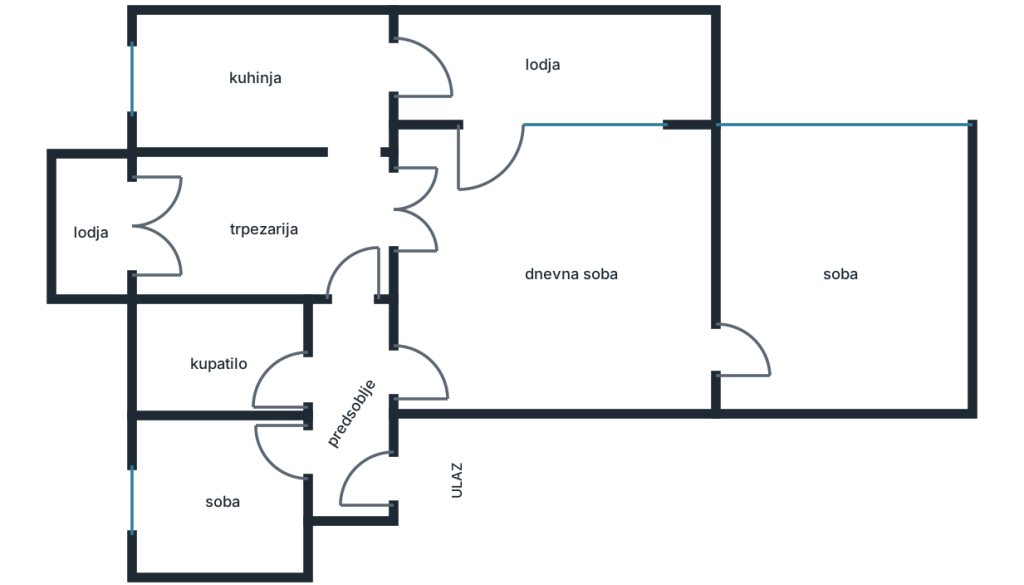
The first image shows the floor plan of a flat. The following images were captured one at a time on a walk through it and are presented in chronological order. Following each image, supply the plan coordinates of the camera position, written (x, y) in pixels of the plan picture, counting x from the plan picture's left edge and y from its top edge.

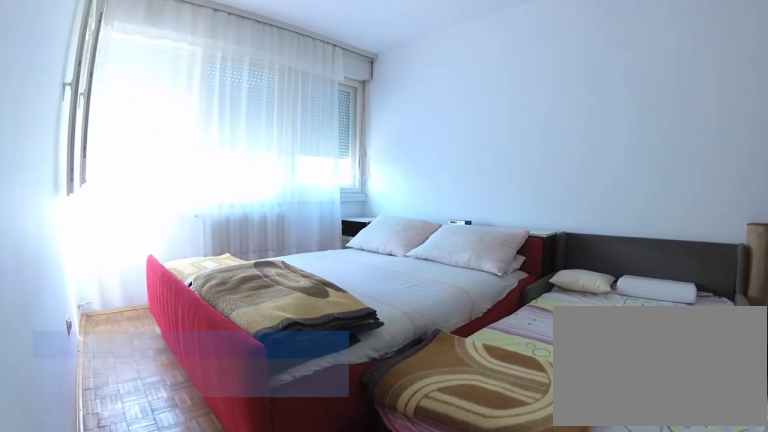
(725, 377)
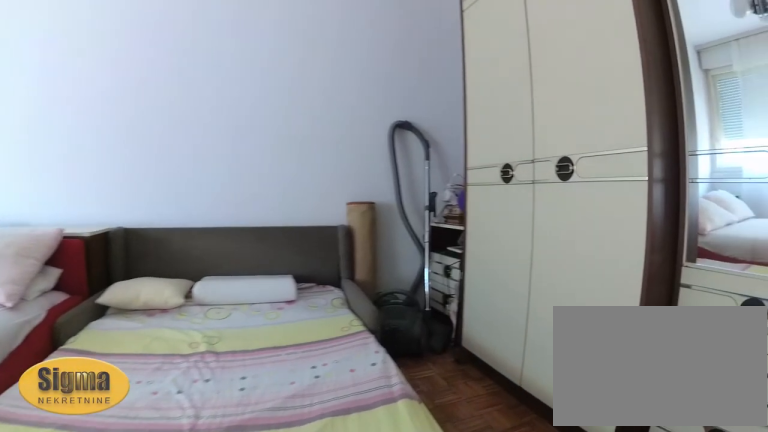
(776, 362)
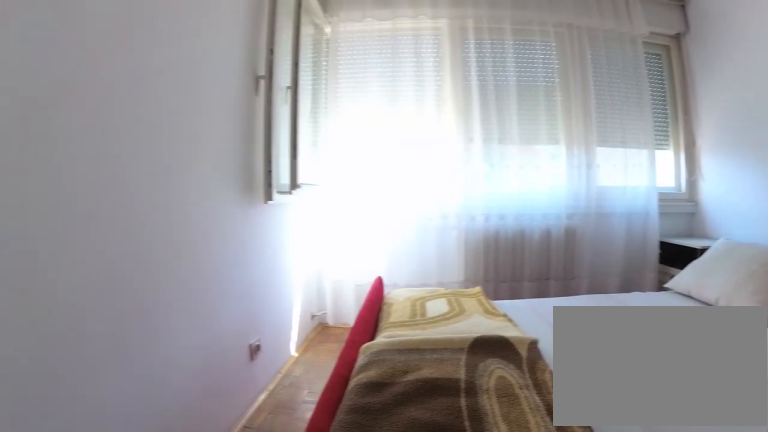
(843, 381)
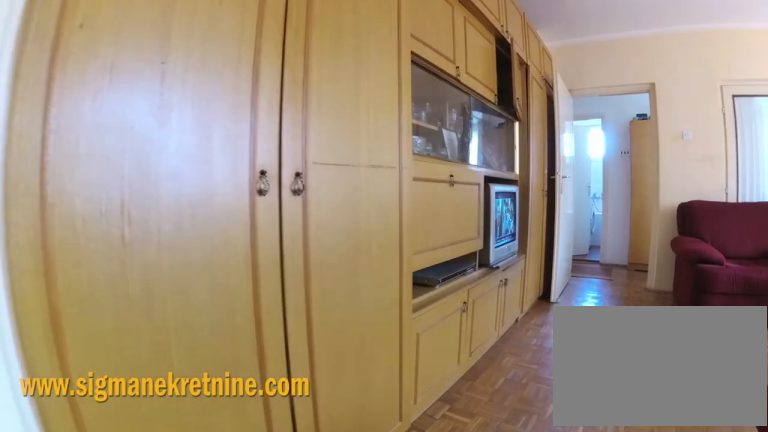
(755, 358)
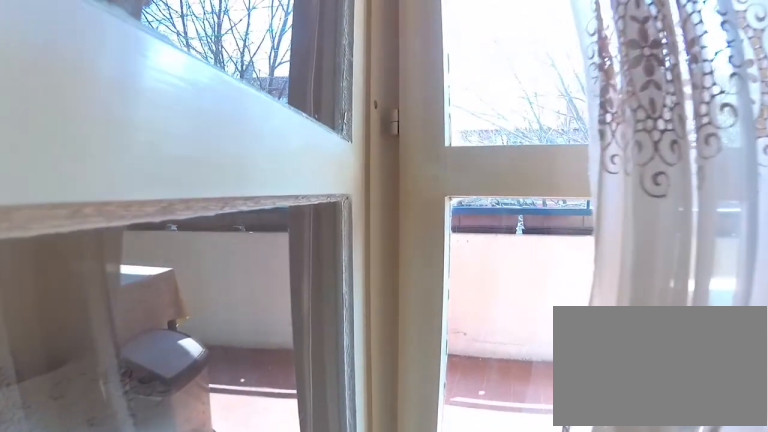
(441, 216)
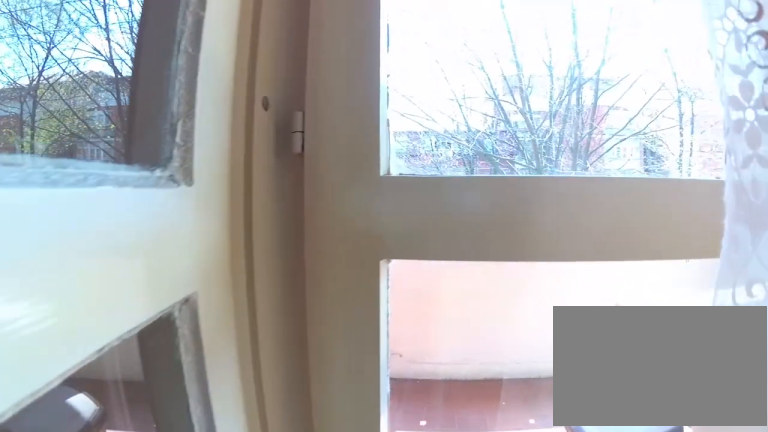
(439, 200)
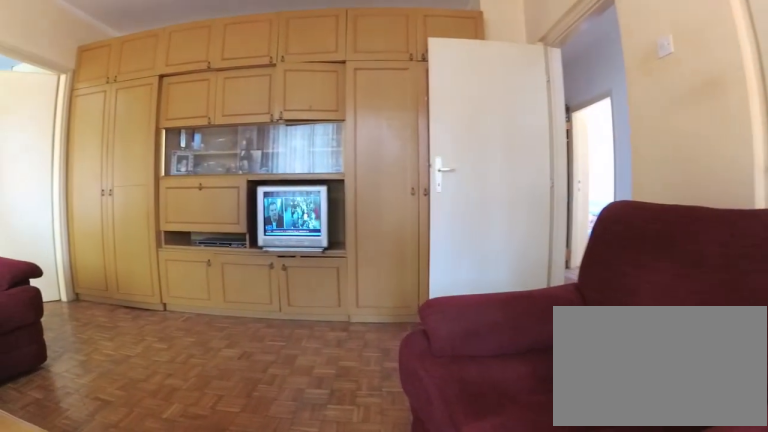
(450, 220)
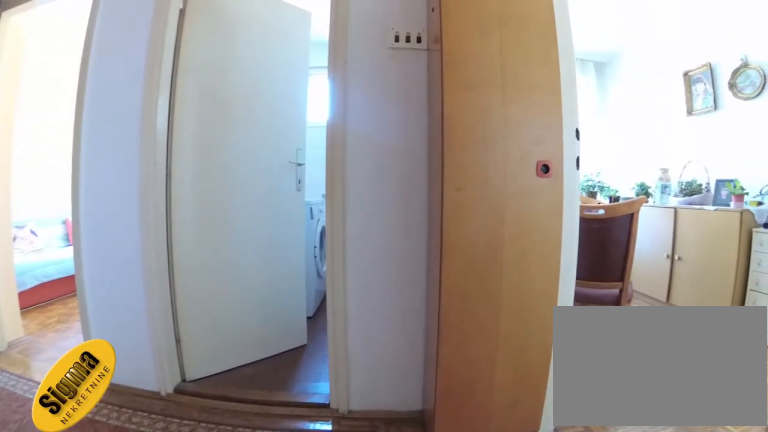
(437, 372)
